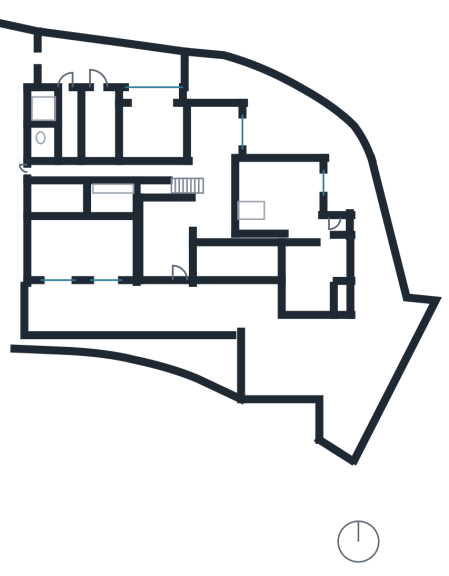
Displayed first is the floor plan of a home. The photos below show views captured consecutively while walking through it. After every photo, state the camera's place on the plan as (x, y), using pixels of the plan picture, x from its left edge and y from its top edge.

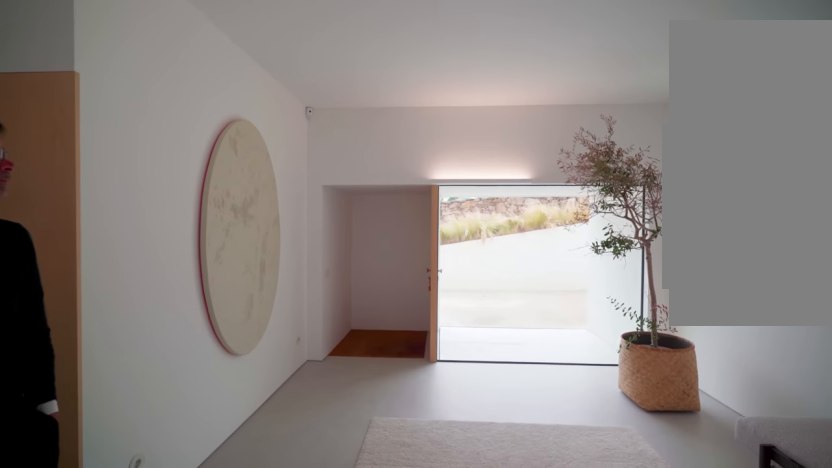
(156, 211)
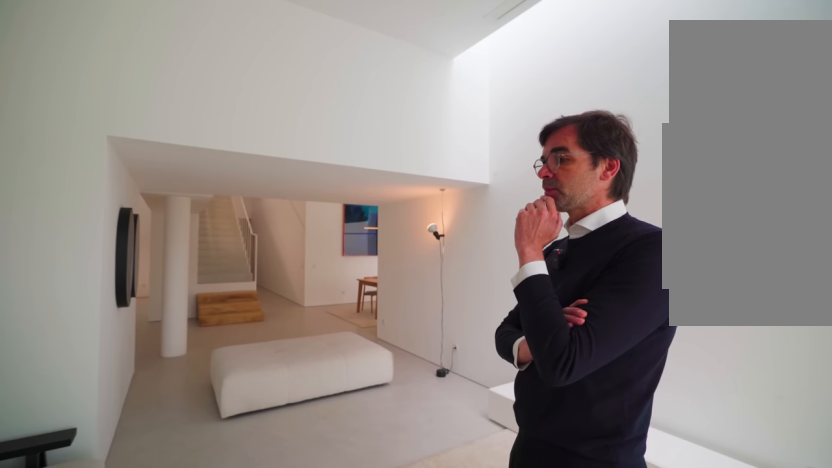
(308, 208)
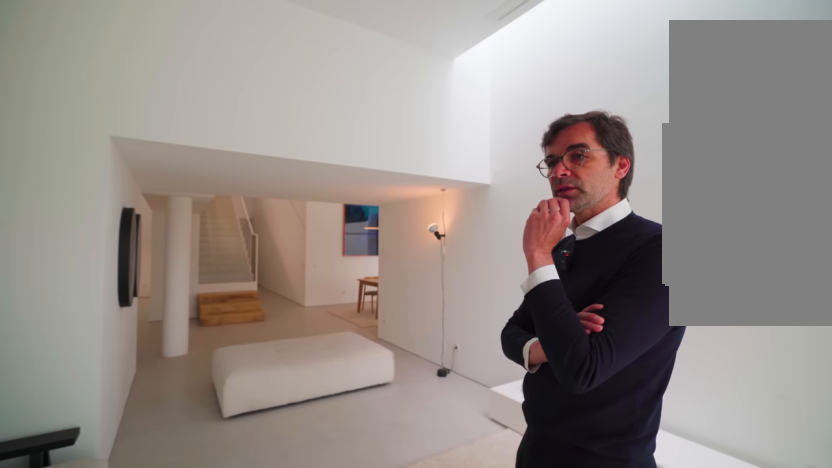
(308, 208)
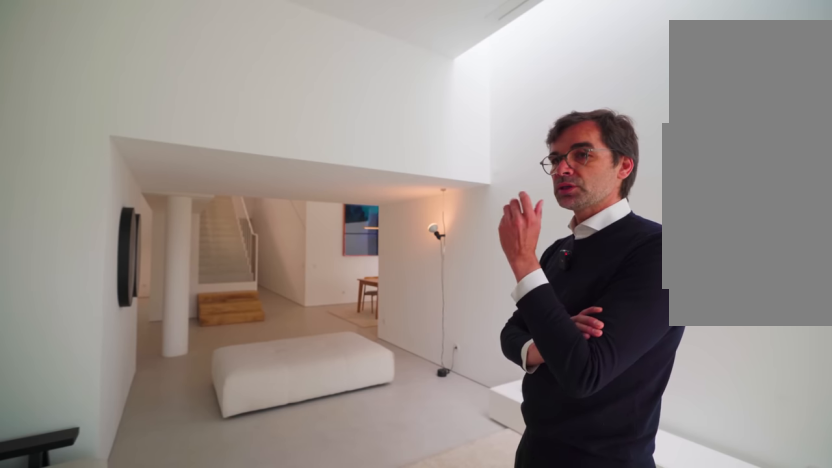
(308, 208)
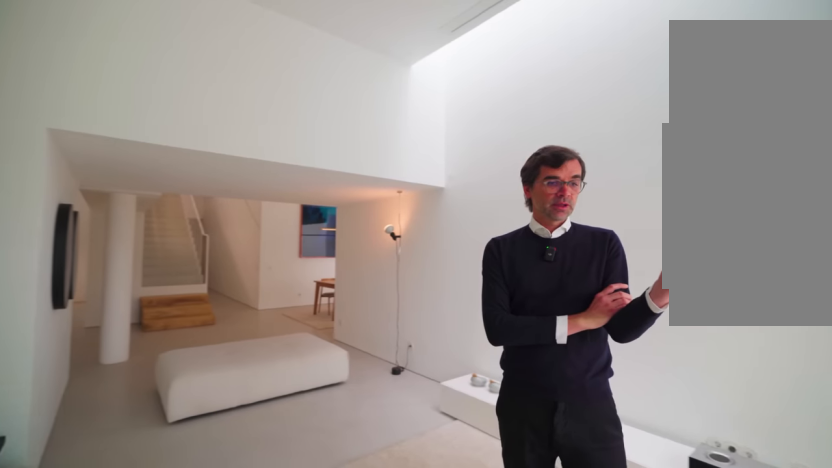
(309, 208)
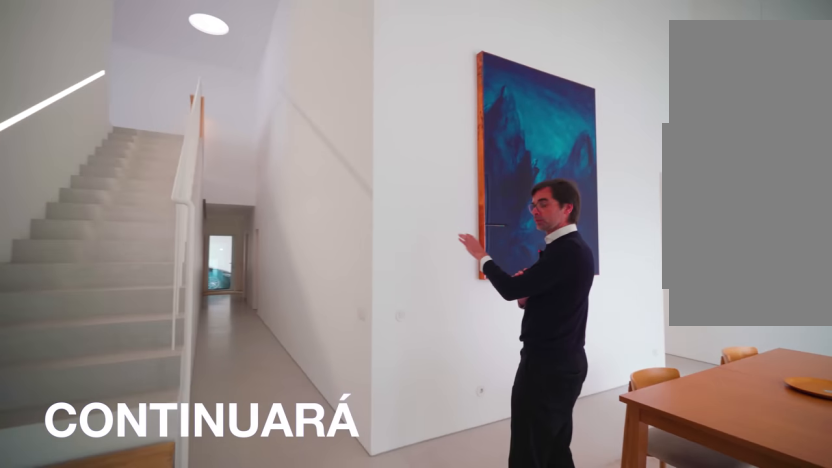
(215, 202)
